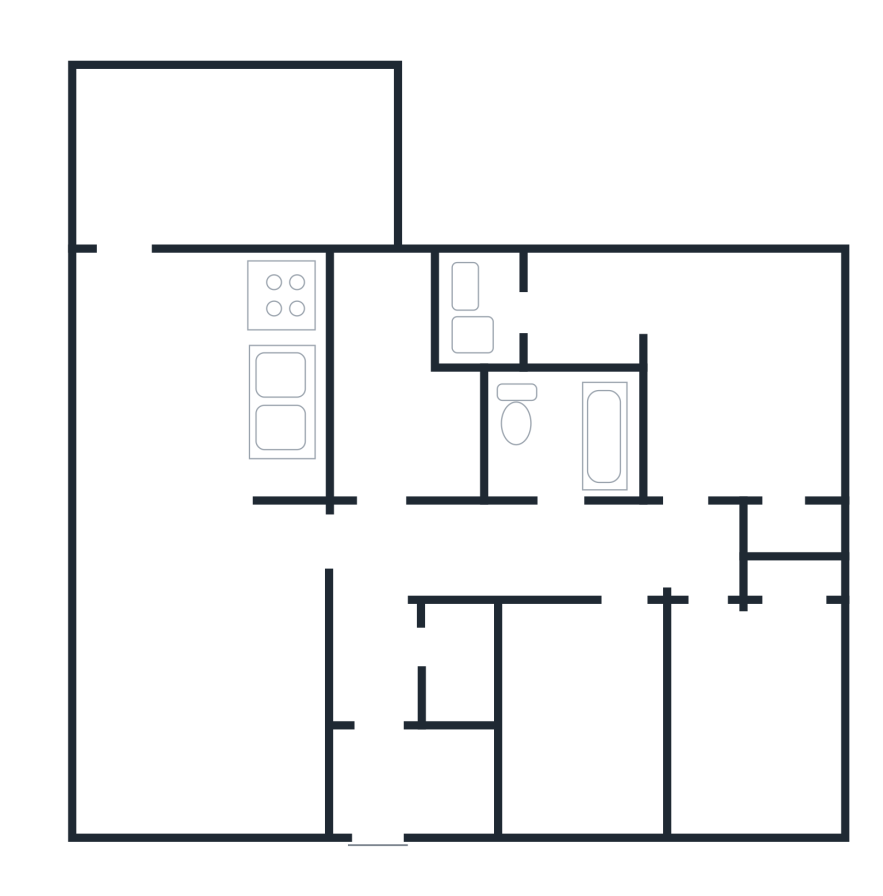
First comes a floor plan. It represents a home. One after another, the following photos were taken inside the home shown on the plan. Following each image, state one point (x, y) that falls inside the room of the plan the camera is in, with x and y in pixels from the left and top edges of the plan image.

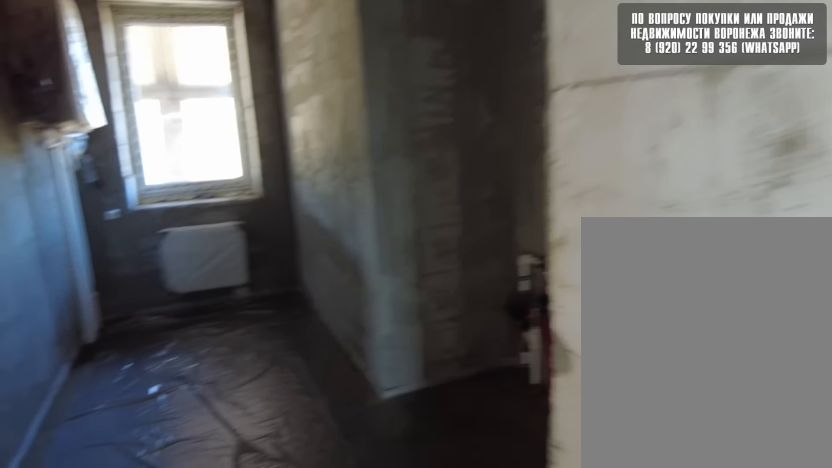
(401, 506)
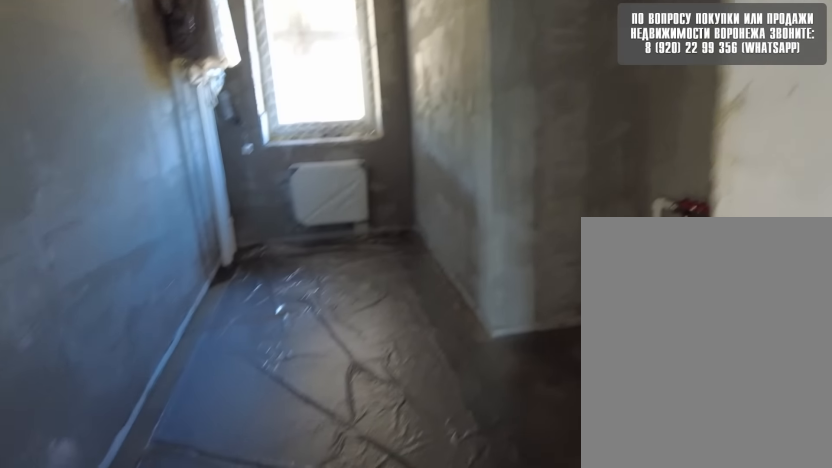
(405, 488)
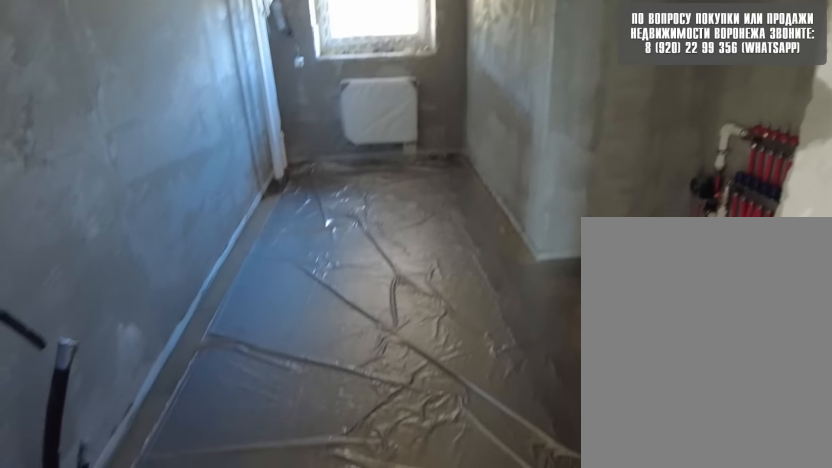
(409, 466)
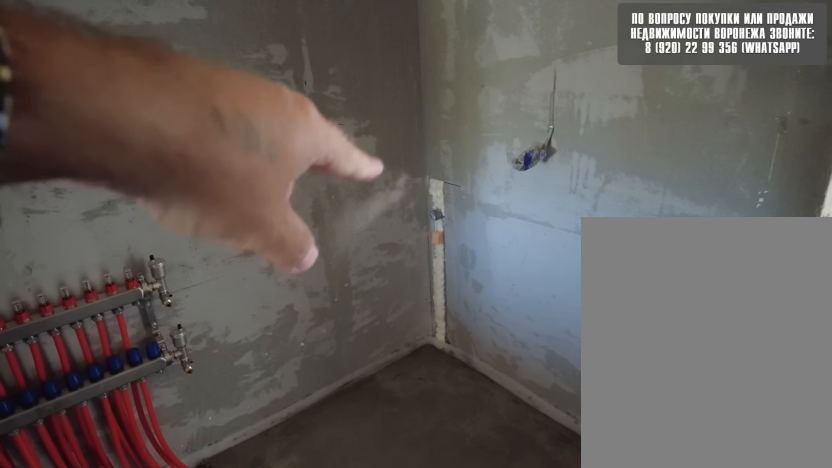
(412, 448)
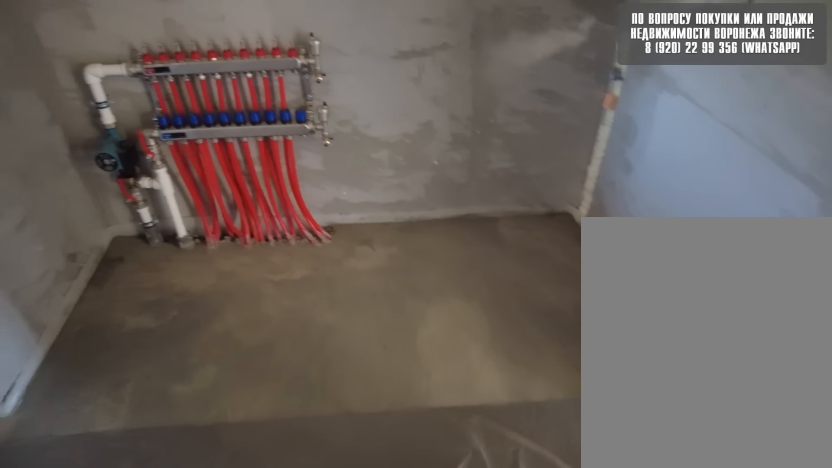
(412, 448)
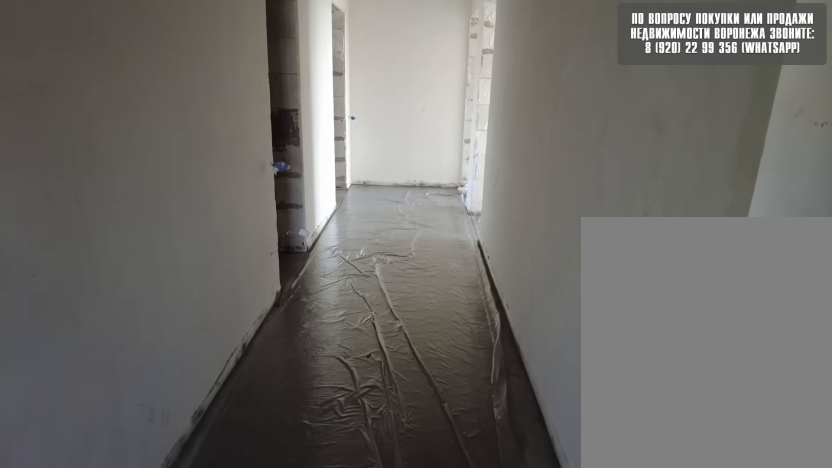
(394, 580)
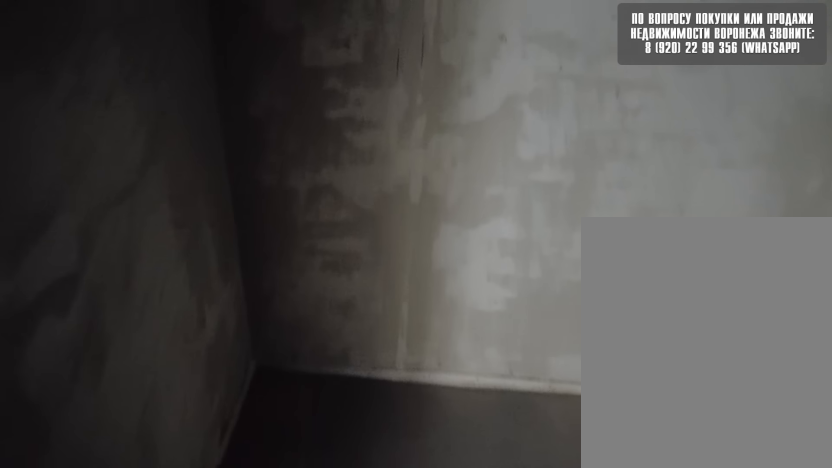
(587, 580)
